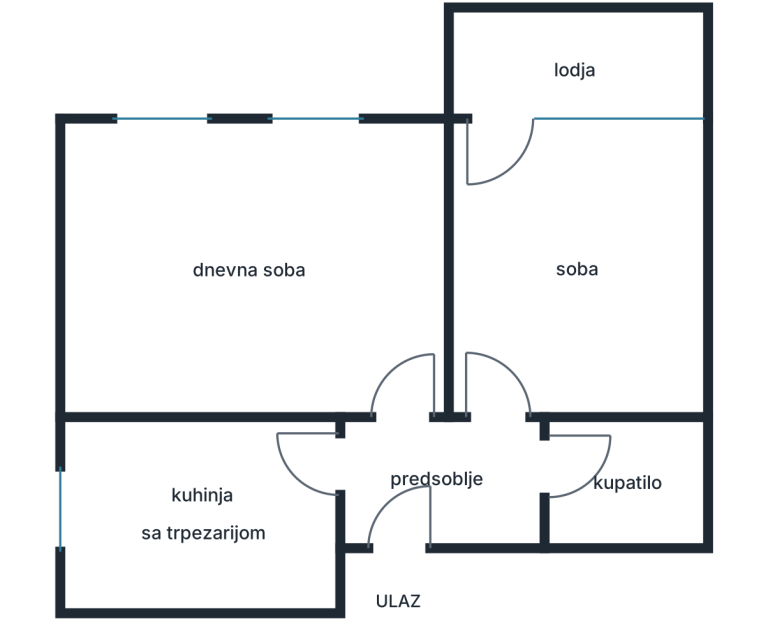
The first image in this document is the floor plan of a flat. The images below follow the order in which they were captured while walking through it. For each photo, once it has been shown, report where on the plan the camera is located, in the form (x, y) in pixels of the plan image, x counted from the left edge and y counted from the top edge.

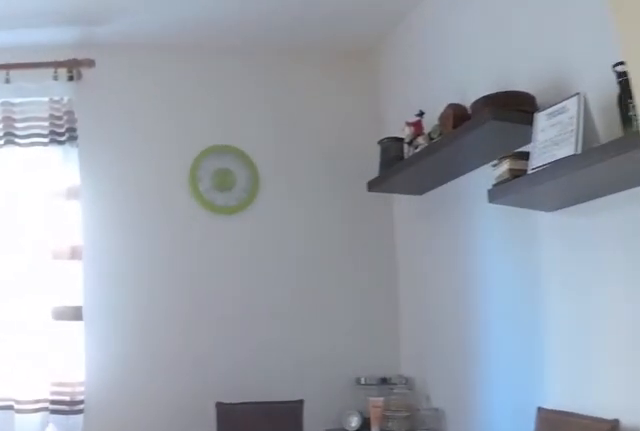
(338, 476)
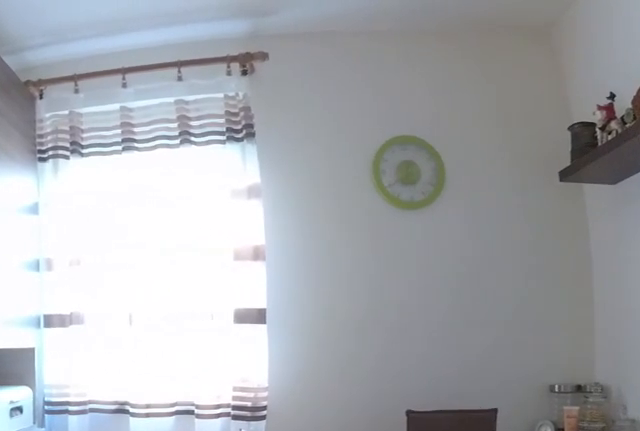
(324, 473)
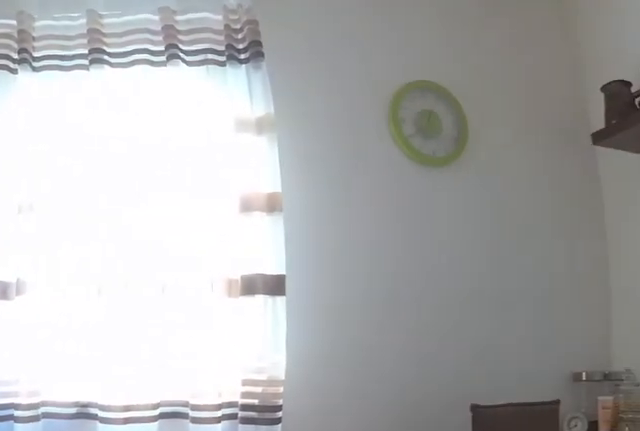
(204, 494)
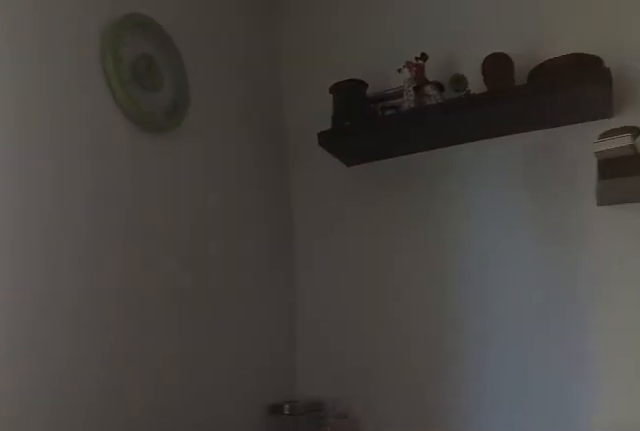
(139, 514)
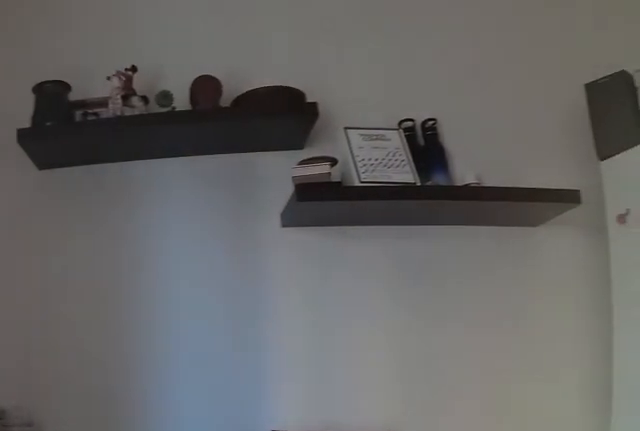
(132, 519)
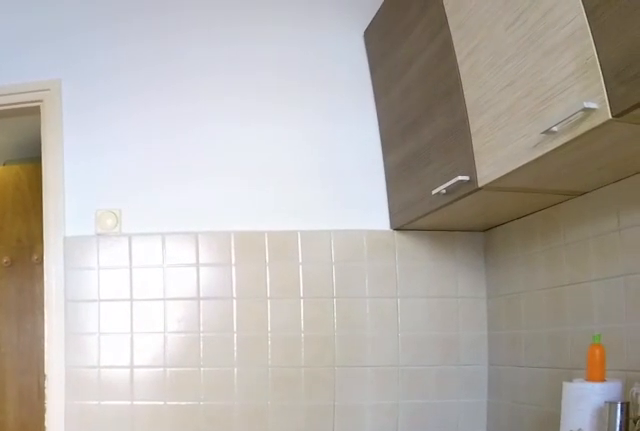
(101, 504)
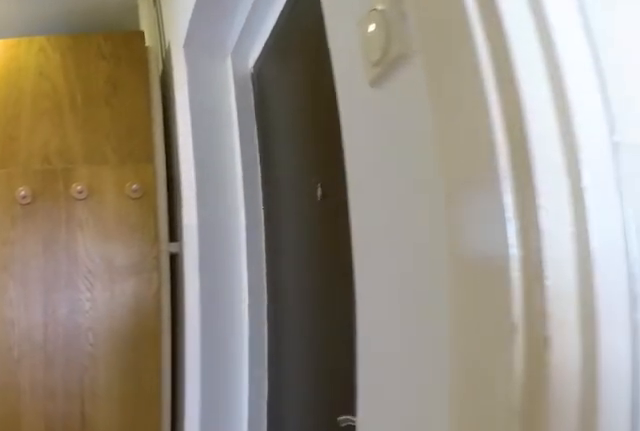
(270, 491)
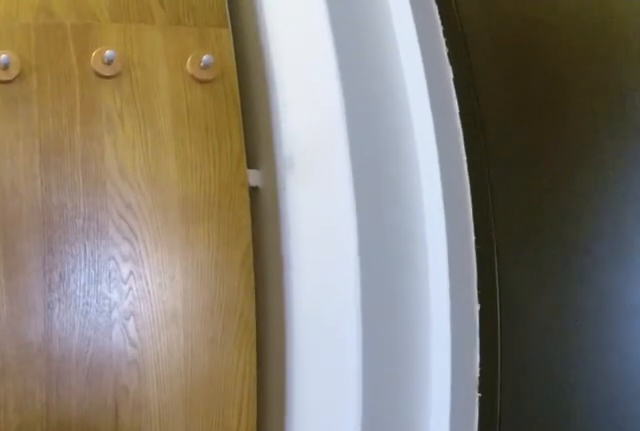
(336, 490)
